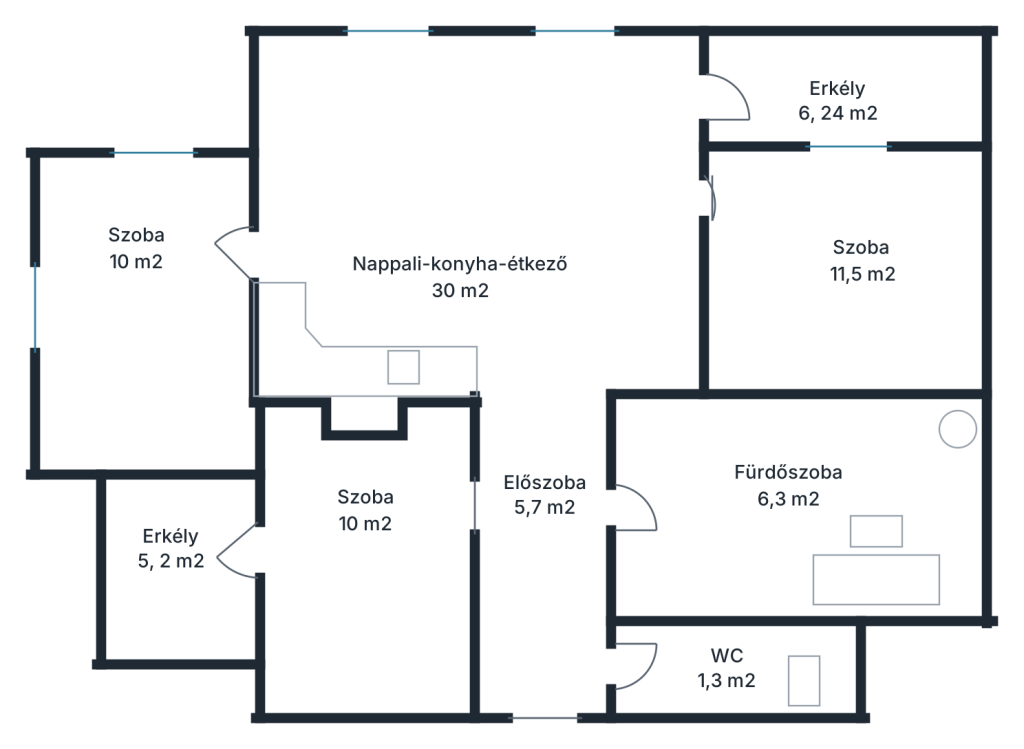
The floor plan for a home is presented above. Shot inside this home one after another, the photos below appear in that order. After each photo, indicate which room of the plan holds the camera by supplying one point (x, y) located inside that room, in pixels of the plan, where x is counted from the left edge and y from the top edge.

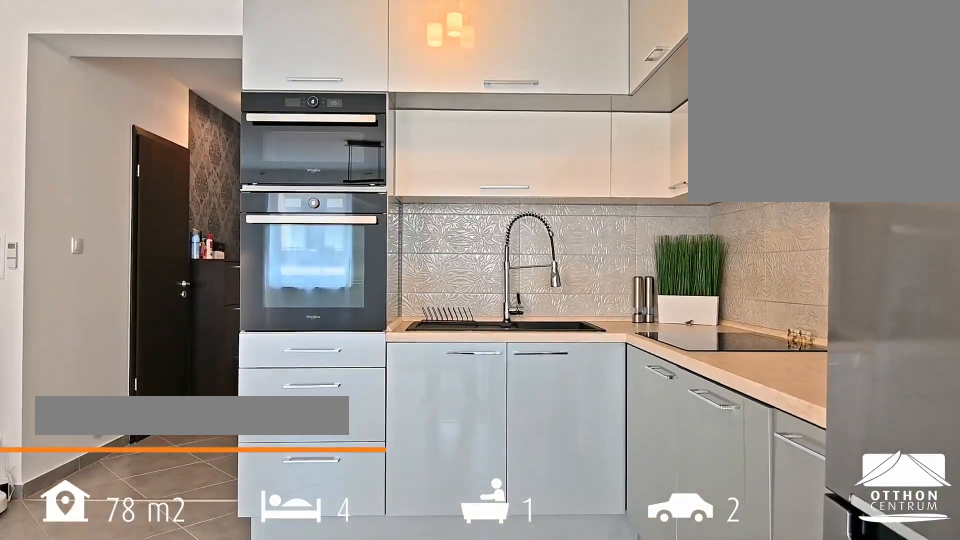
(484, 297)
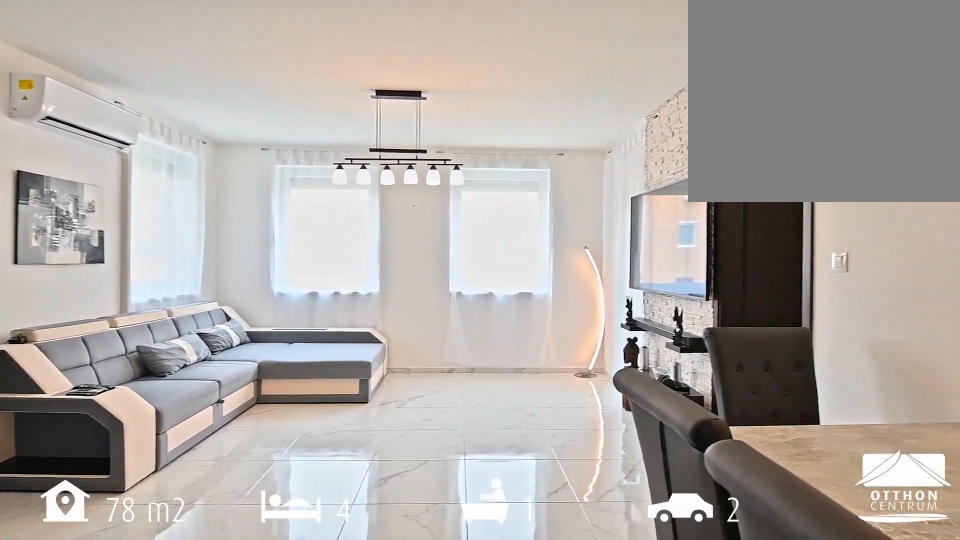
(548, 394)
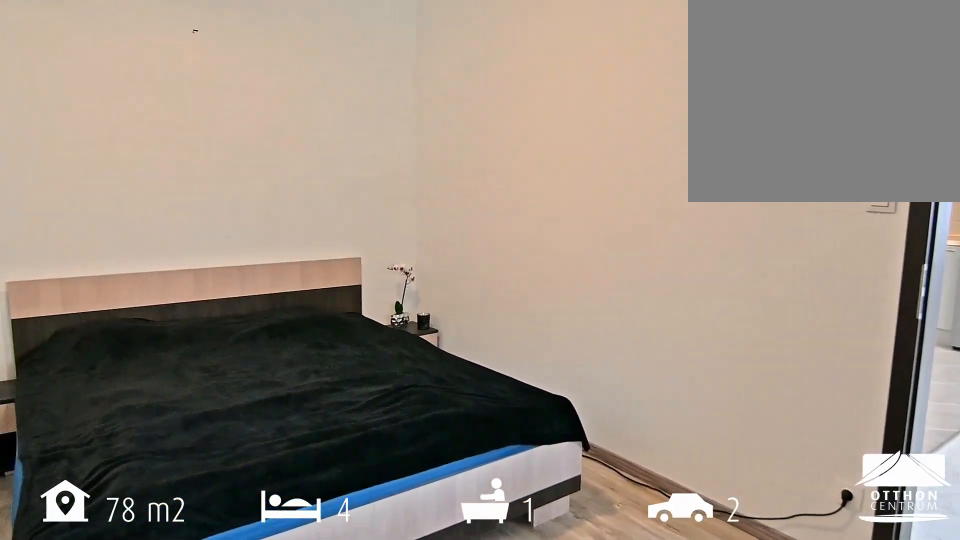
(841, 284)
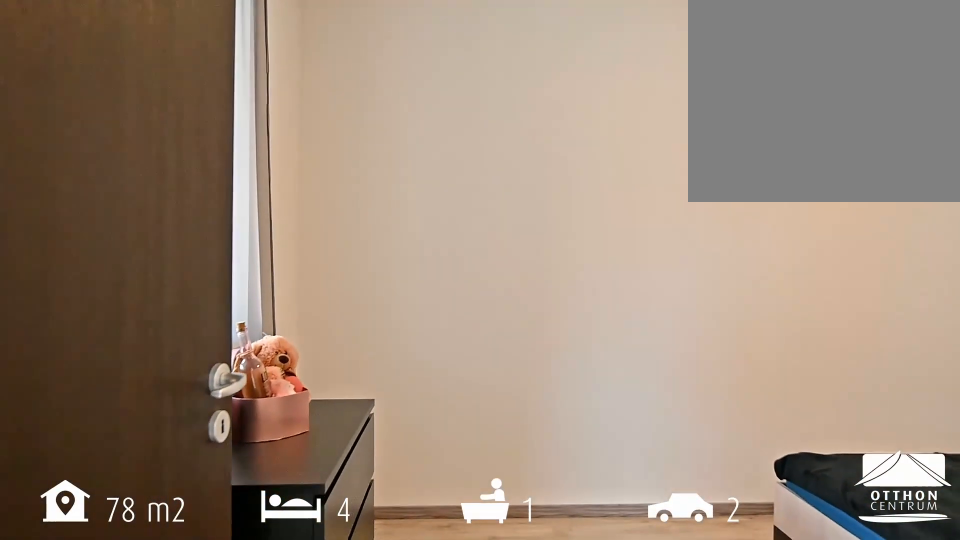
(841, 284)
